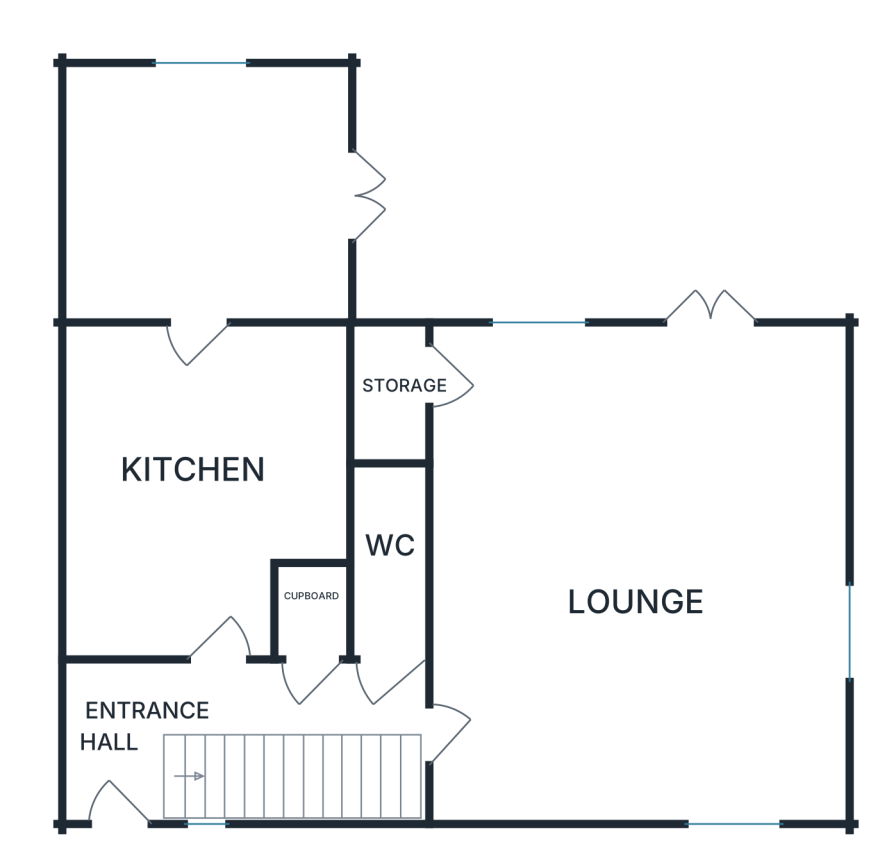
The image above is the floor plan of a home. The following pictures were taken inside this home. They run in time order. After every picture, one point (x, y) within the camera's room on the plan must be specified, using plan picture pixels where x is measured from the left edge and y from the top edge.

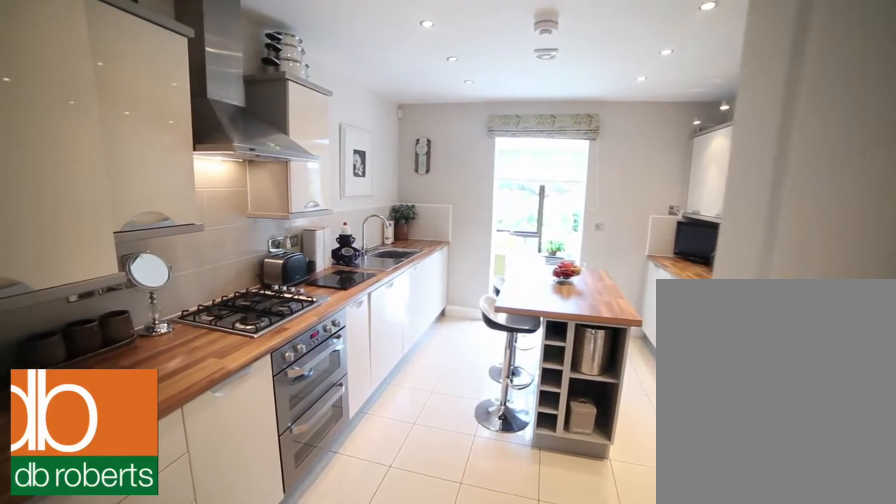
(198, 481)
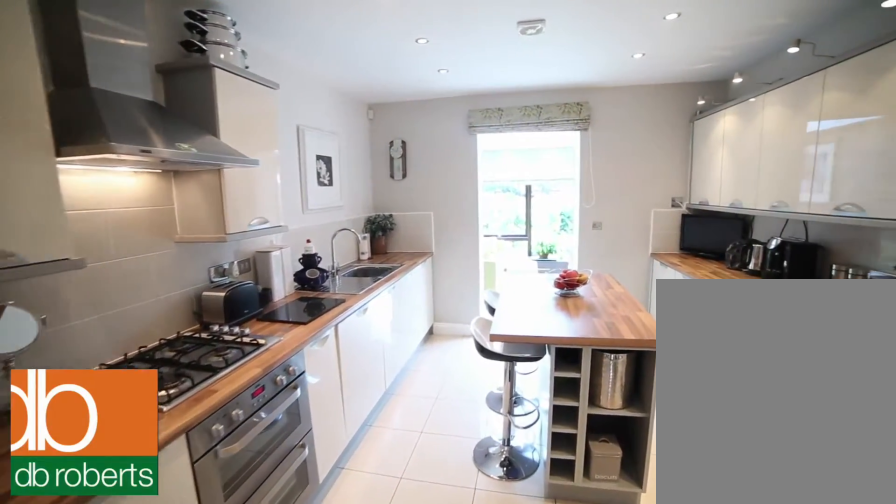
(198, 481)
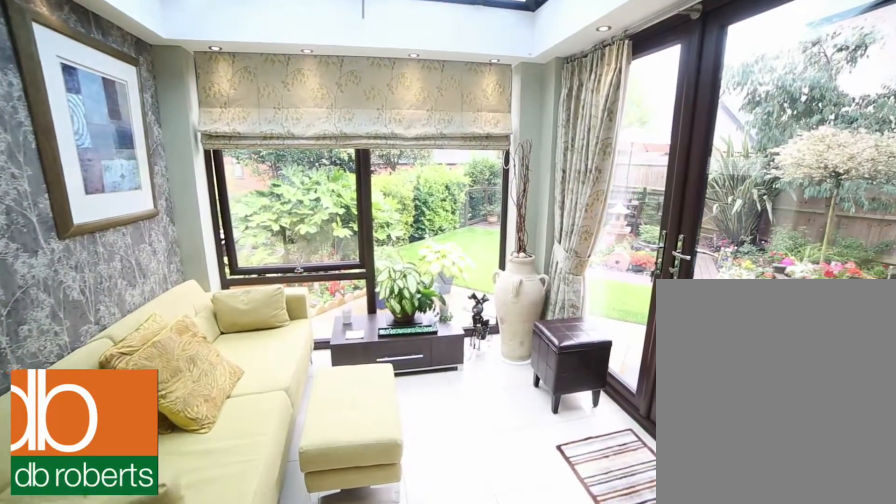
(206, 194)
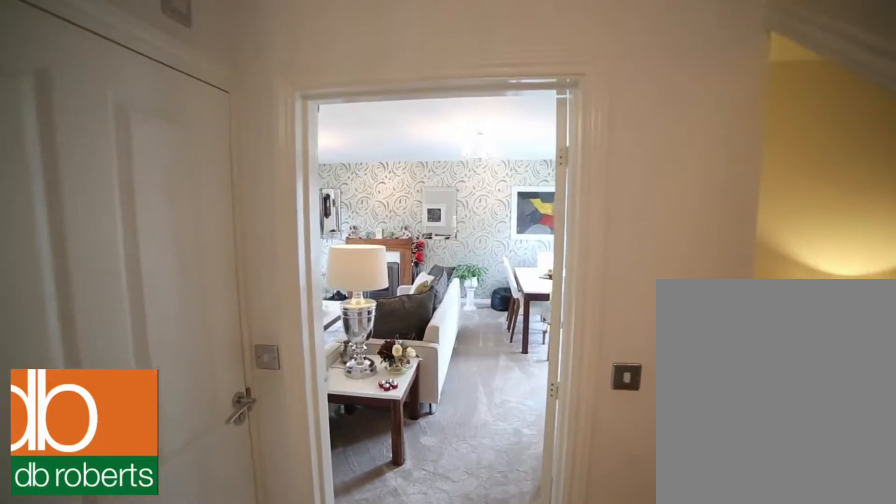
(222, 716)
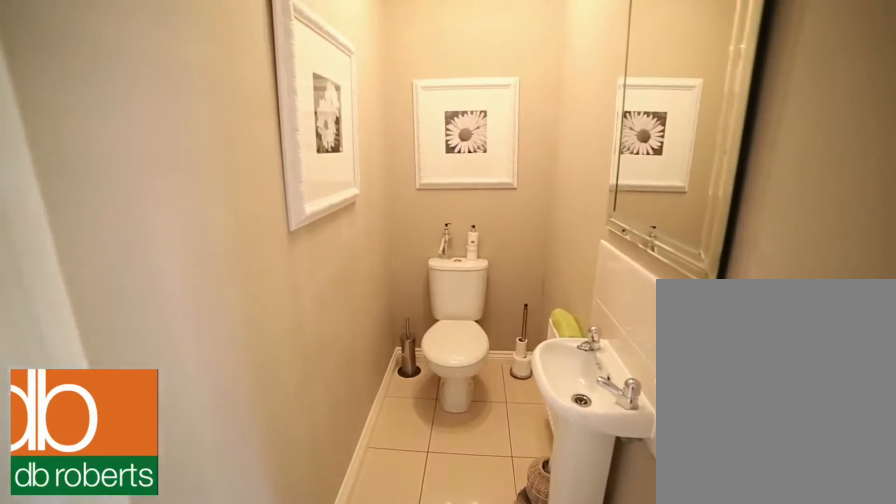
(389, 574)
